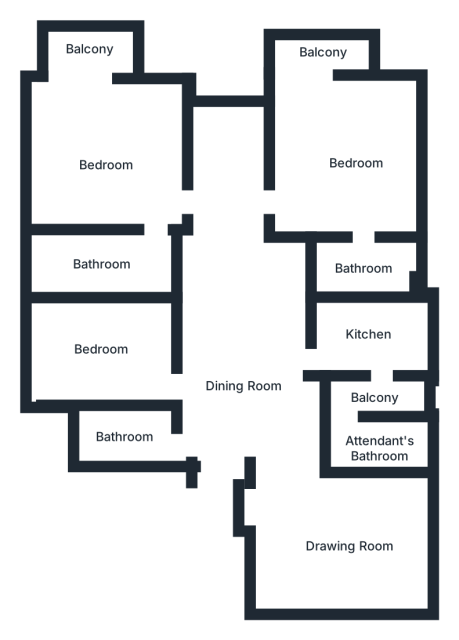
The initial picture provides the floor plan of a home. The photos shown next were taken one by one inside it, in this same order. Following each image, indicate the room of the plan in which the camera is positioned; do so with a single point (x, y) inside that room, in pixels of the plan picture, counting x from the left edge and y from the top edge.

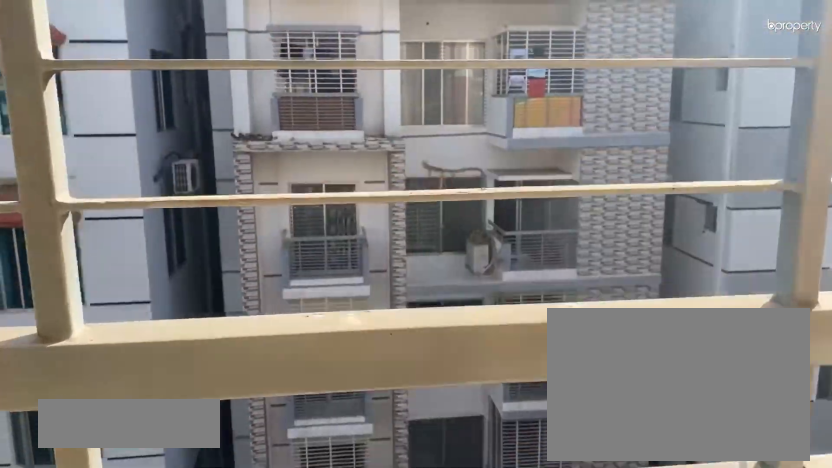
(91, 51)
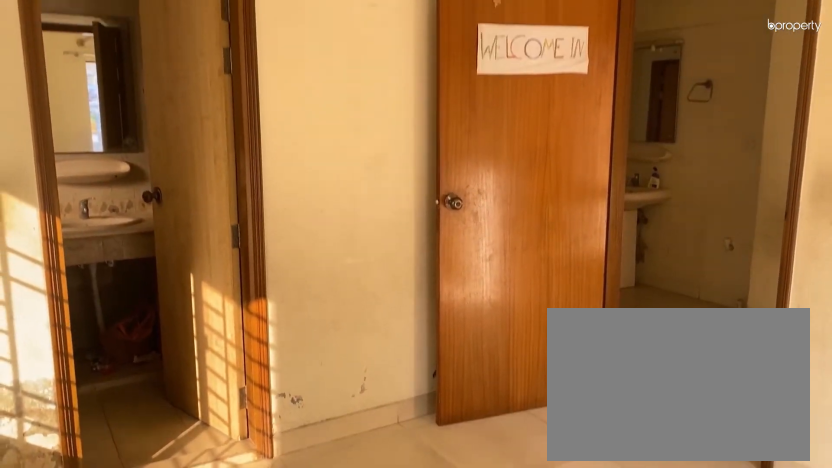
(357, 168)
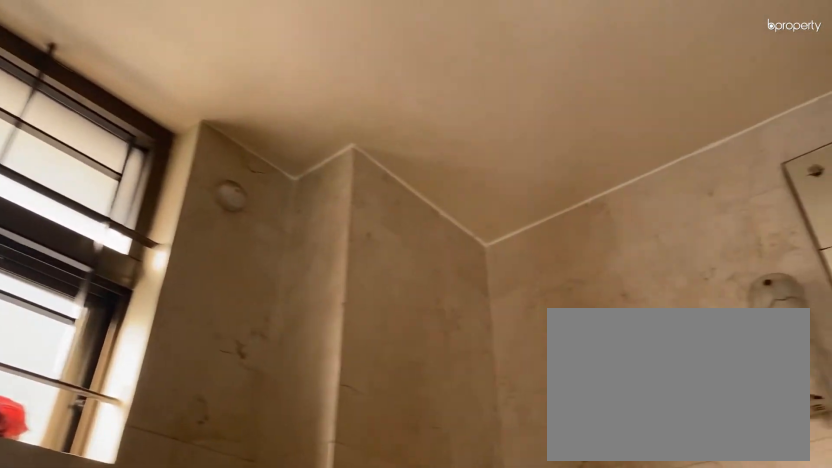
(361, 264)
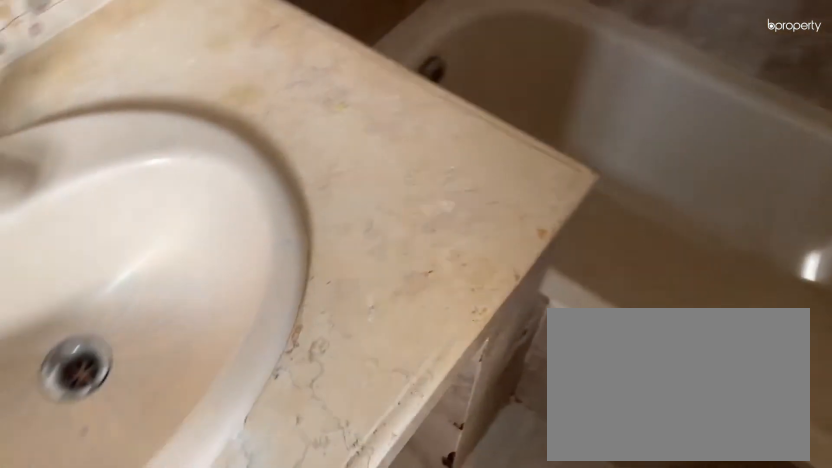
(361, 264)
